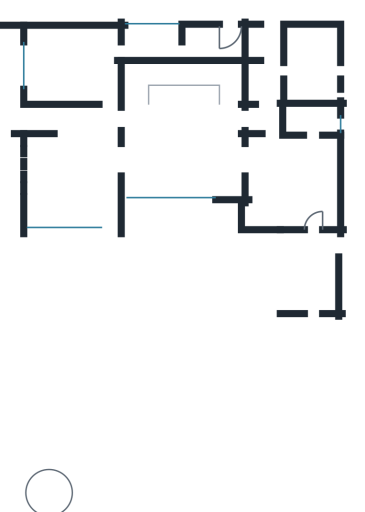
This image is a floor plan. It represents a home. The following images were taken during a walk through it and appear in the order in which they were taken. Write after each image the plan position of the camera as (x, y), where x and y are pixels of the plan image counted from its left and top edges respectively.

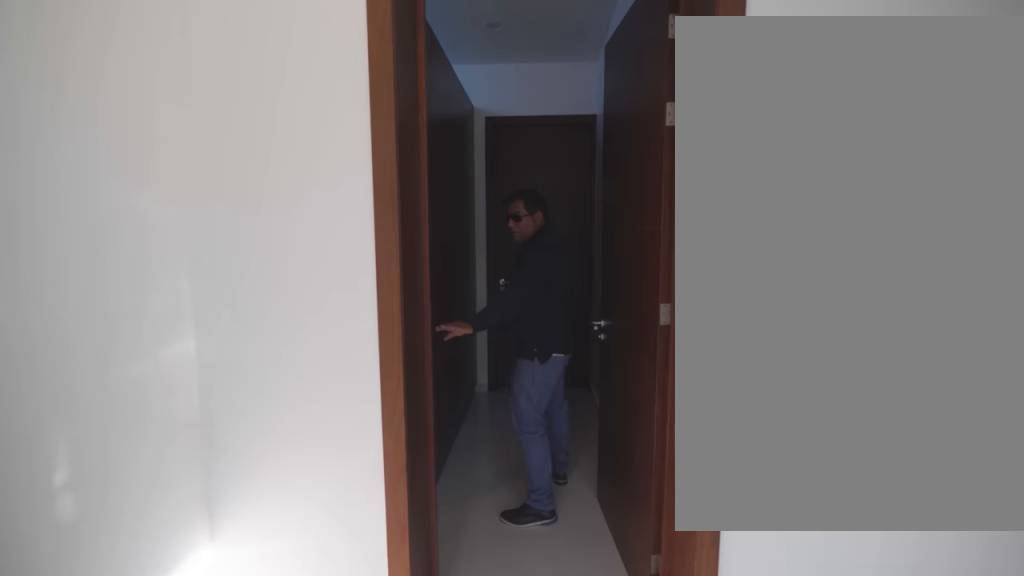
(127, 48)
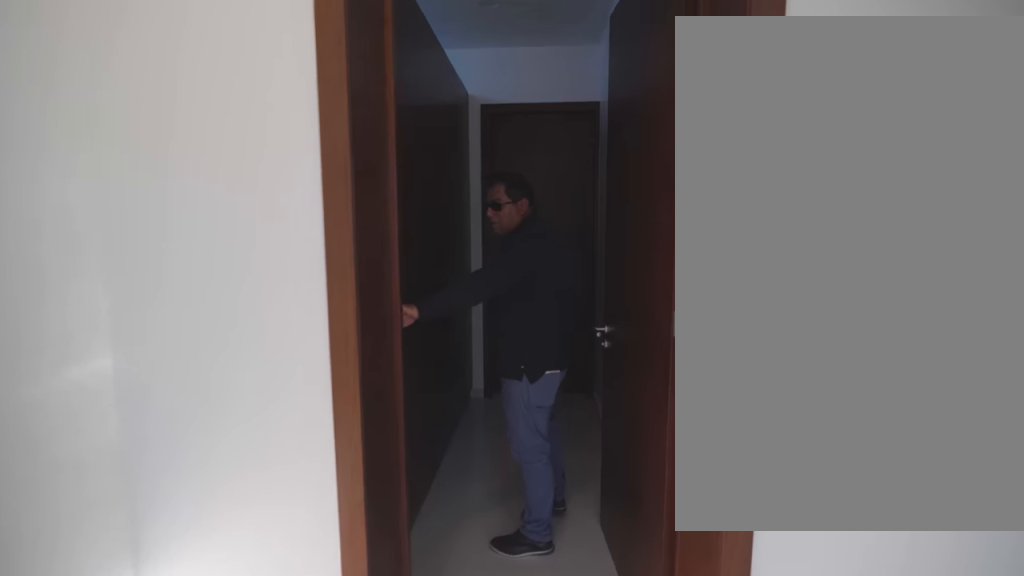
(127, 48)
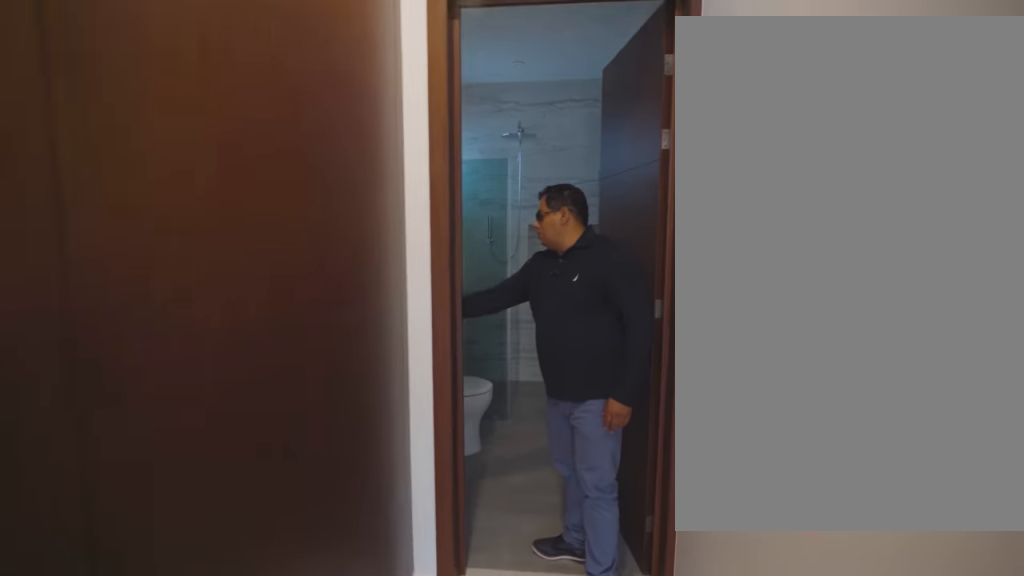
(149, 47)
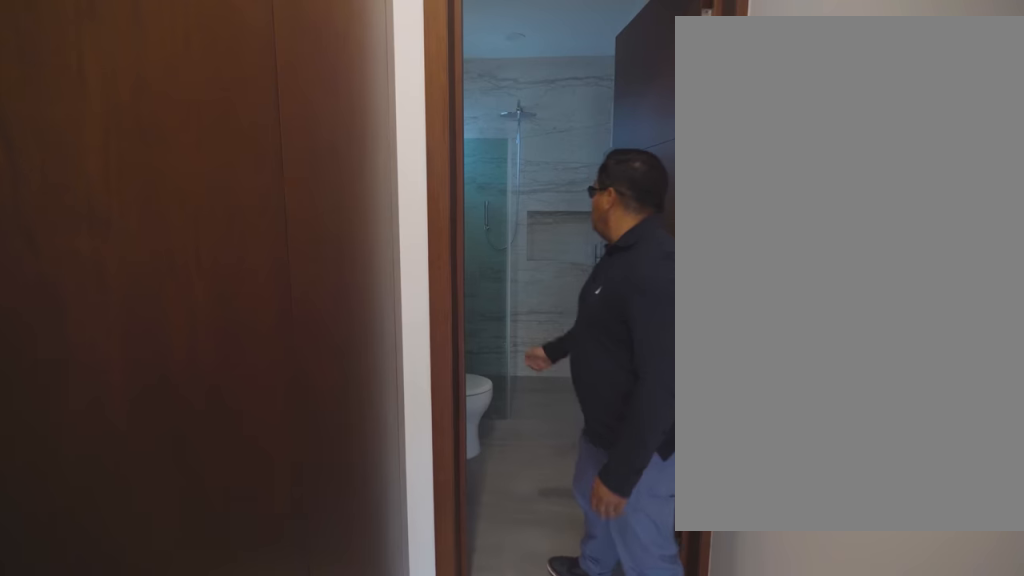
(149, 47)
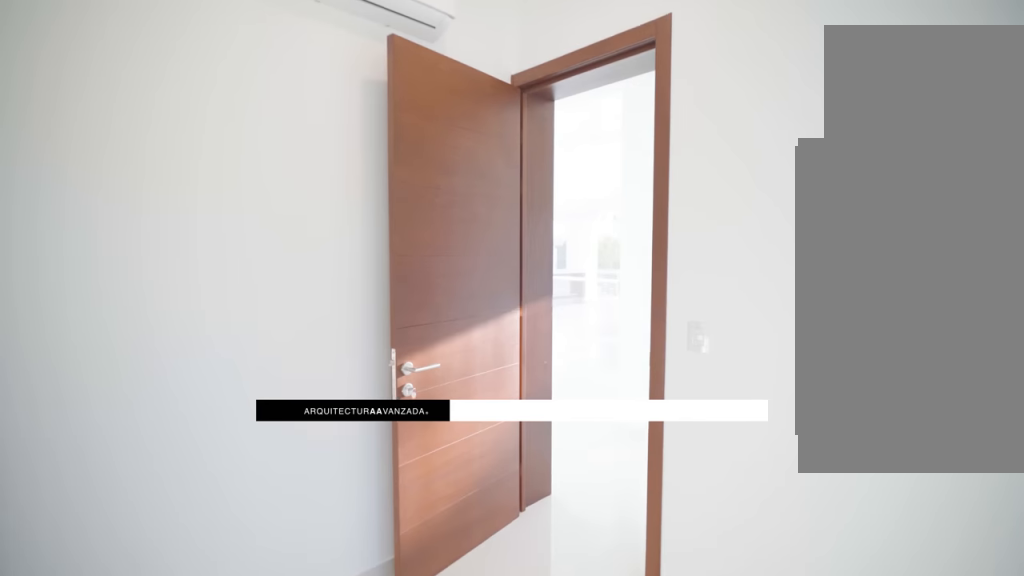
(107, 88)
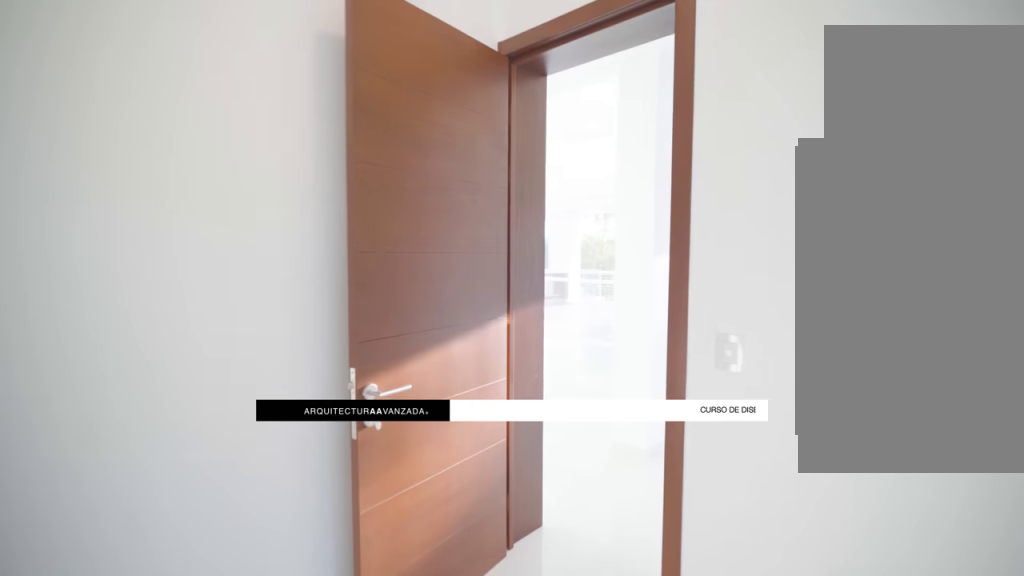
(108, 91)
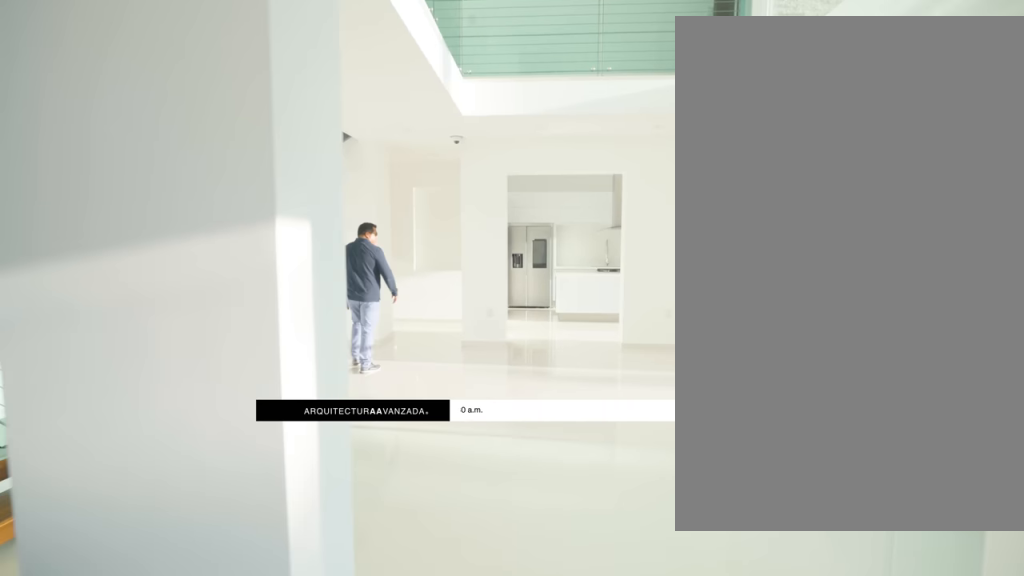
(175, 154)
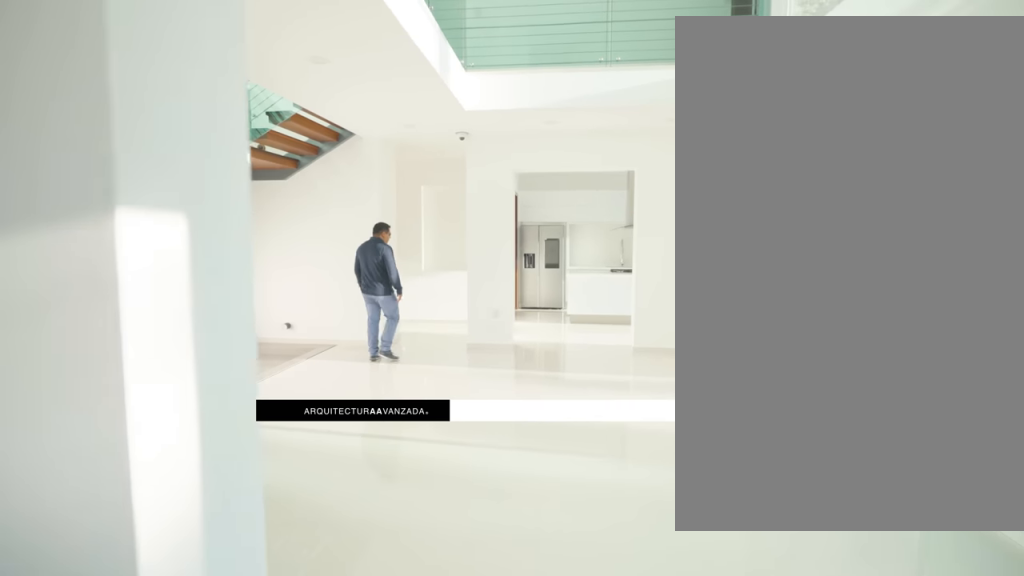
(181, 153)
